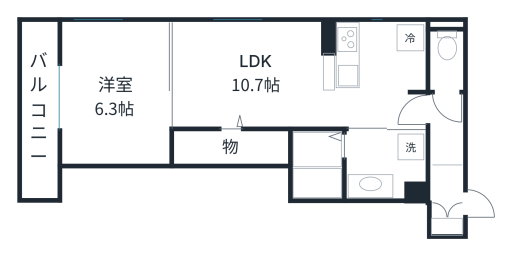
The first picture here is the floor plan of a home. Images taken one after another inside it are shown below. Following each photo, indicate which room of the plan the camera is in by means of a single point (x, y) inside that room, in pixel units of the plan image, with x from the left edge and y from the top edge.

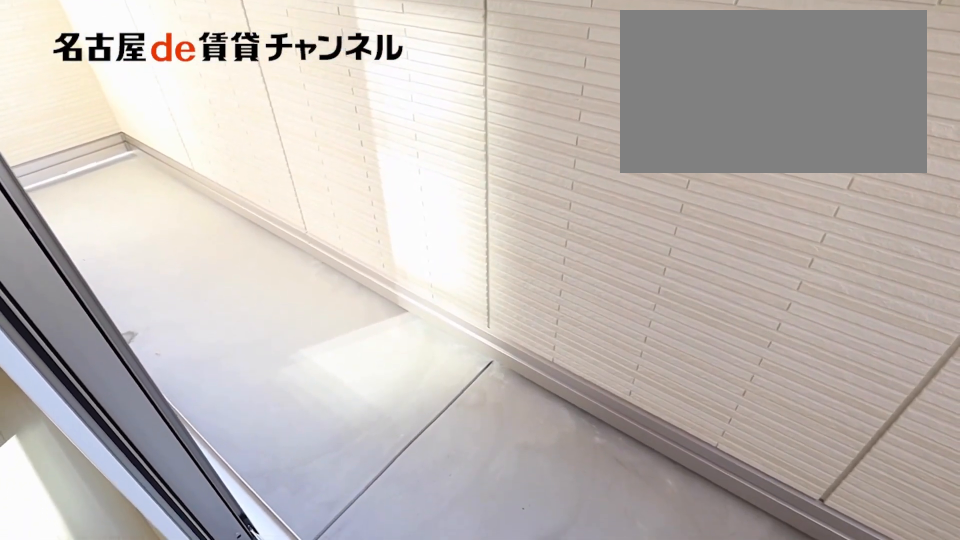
(39, 110)
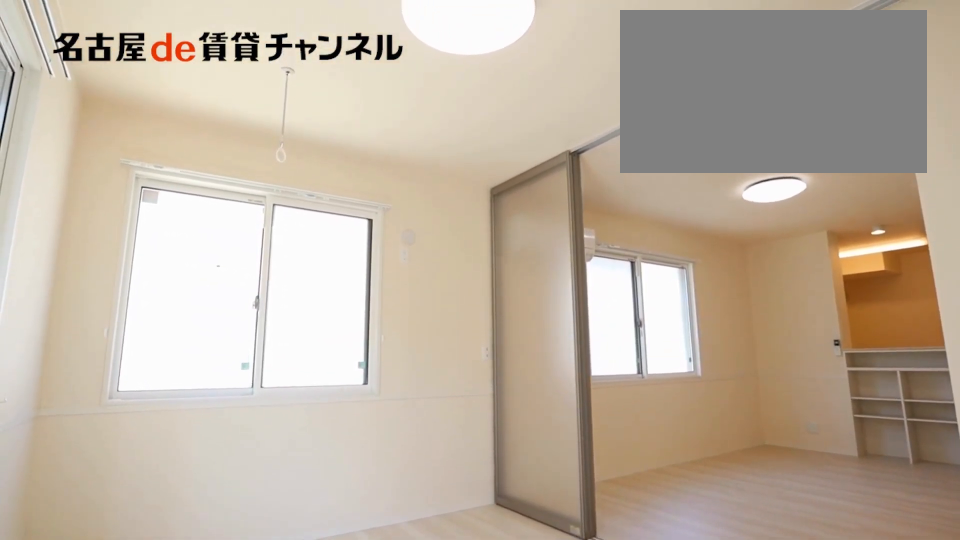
(117, 93)
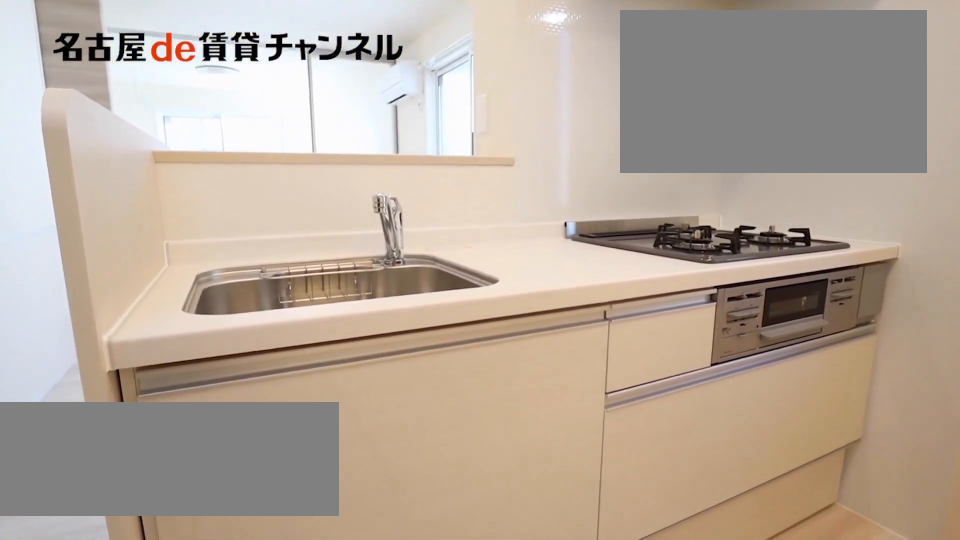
(374, 55)
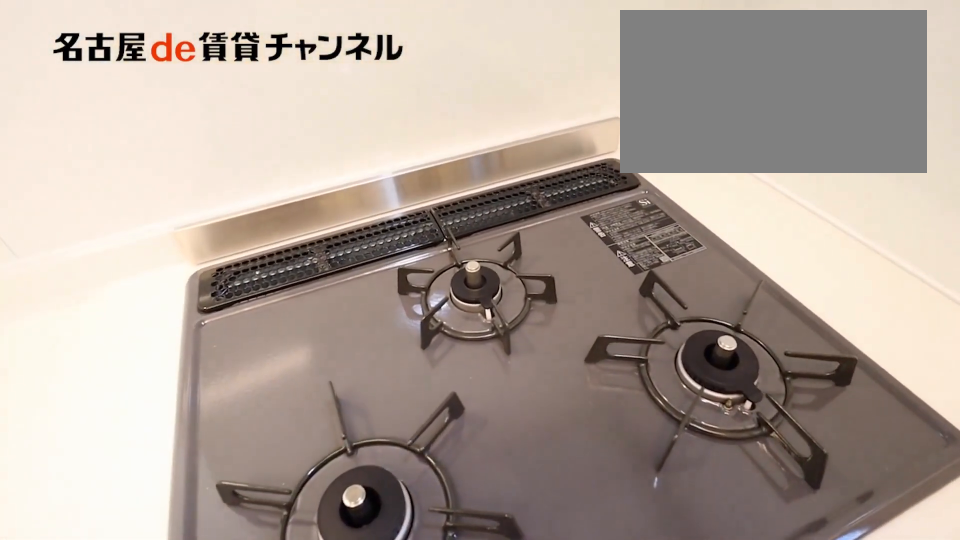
(374, 55)
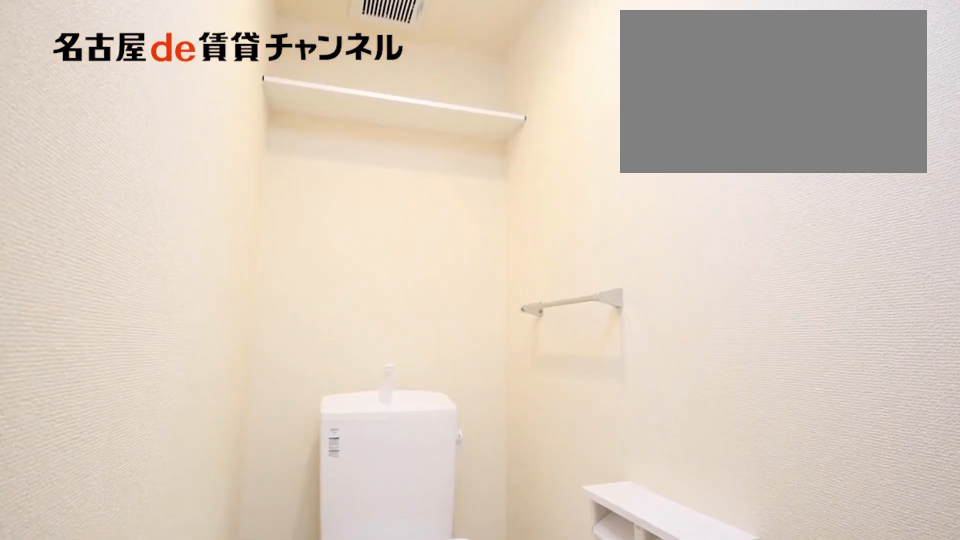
(446, 60)
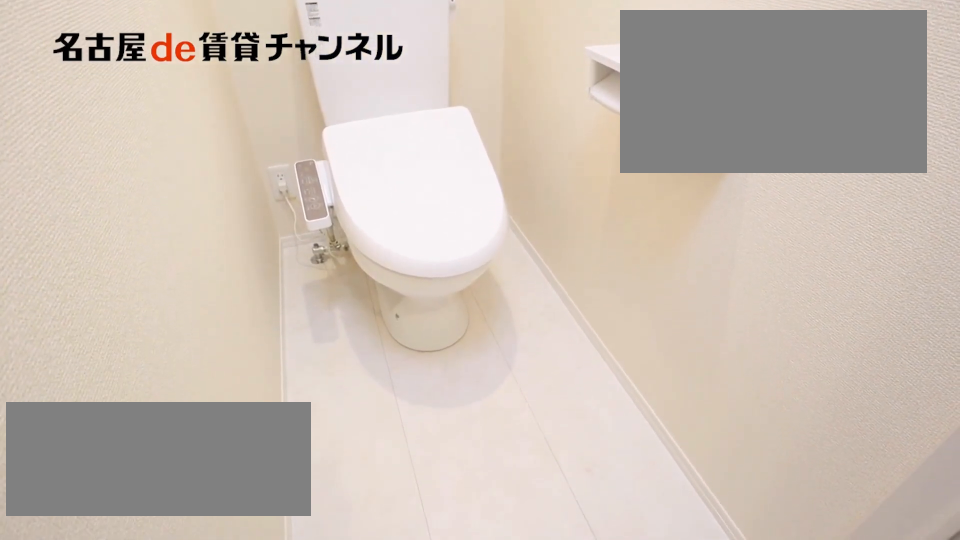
(446, 60)
